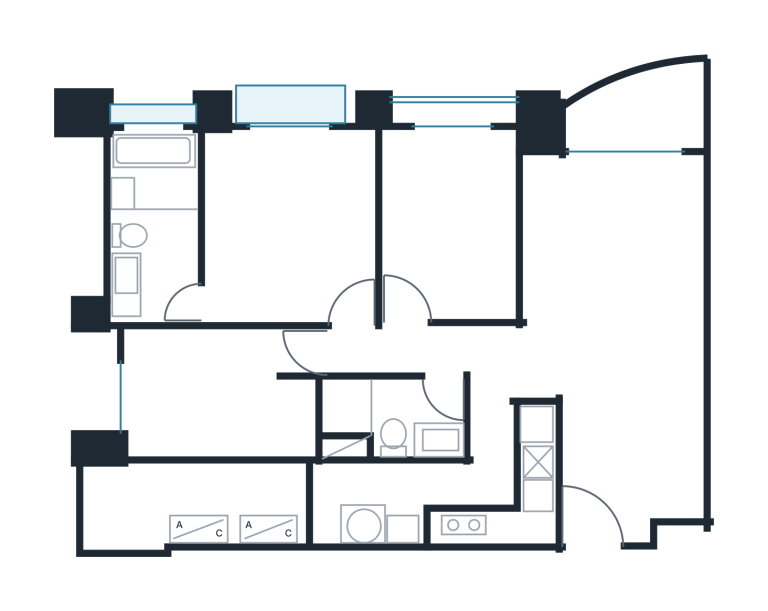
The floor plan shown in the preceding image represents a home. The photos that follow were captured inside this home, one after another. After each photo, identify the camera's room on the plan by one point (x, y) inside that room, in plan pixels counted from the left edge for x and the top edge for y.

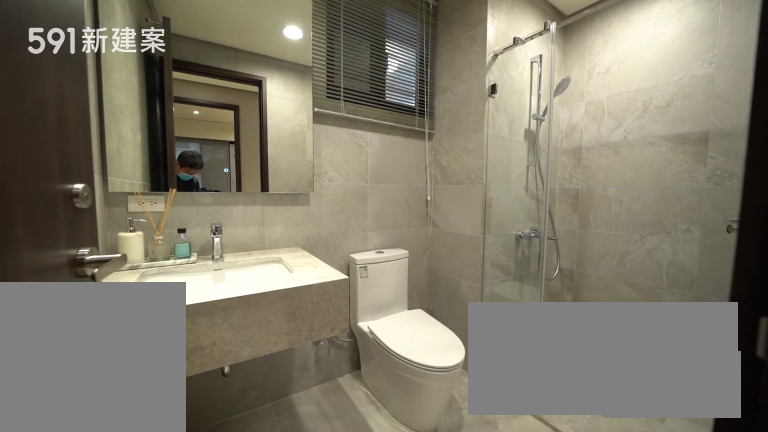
(393, 416)
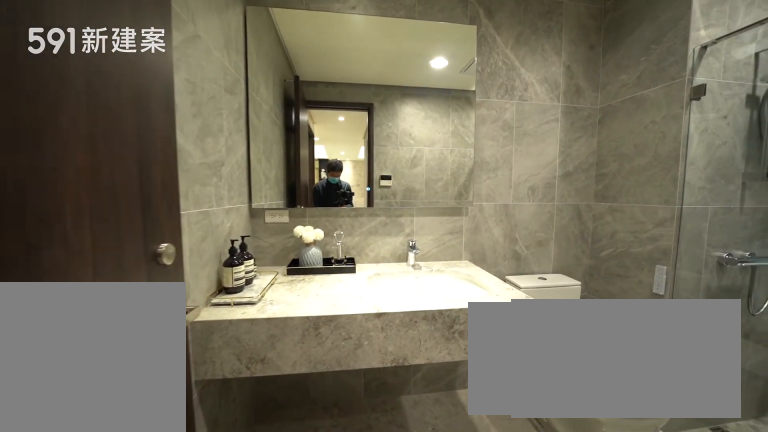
(156, 222)
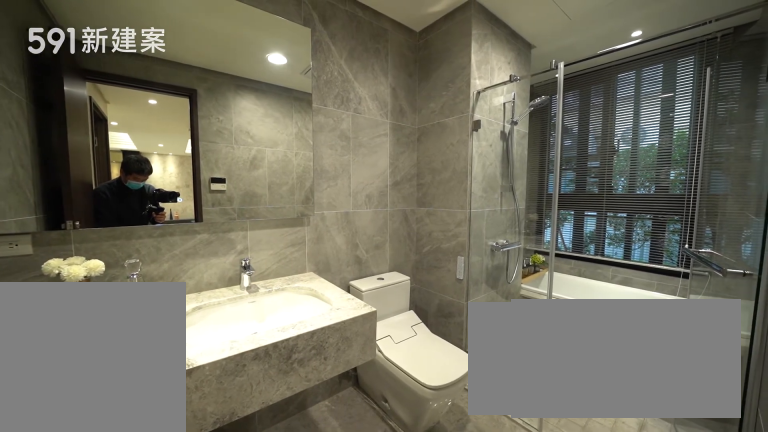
(156, 222)
